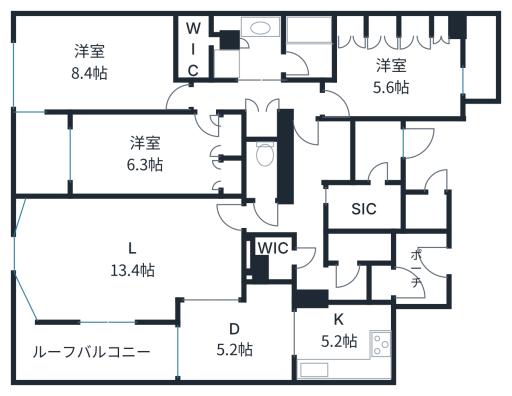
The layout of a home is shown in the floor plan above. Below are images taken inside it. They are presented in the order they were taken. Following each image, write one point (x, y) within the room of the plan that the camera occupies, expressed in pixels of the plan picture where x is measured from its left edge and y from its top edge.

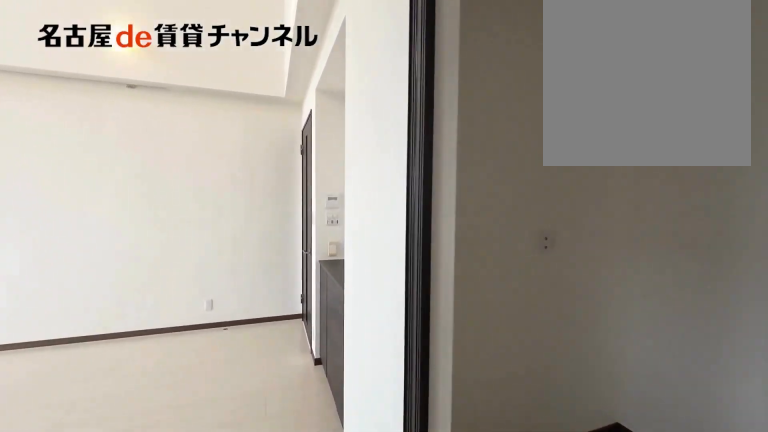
(238, 336)
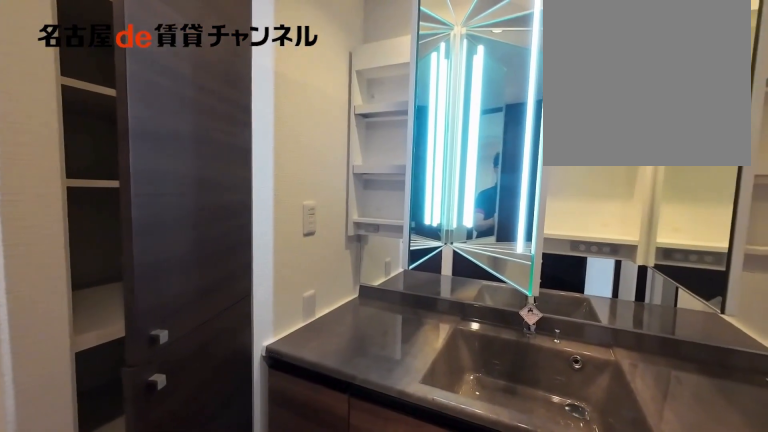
(252, 51)
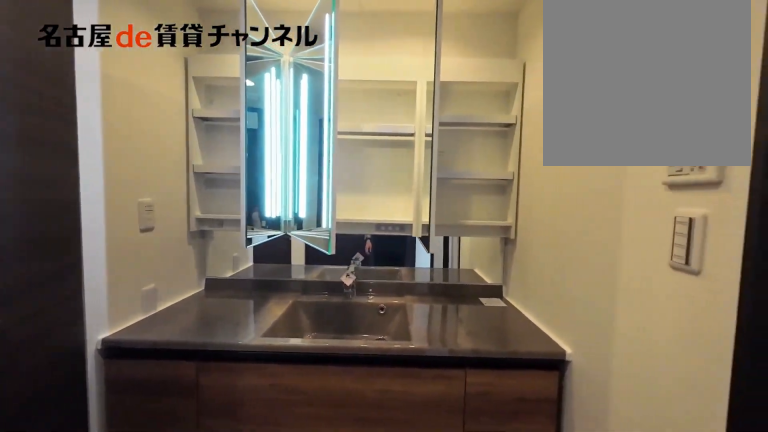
(252, 51)
